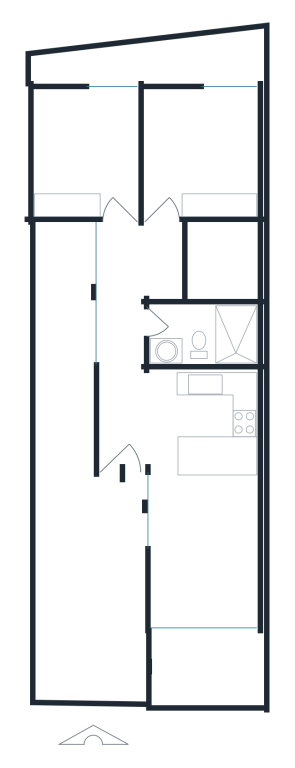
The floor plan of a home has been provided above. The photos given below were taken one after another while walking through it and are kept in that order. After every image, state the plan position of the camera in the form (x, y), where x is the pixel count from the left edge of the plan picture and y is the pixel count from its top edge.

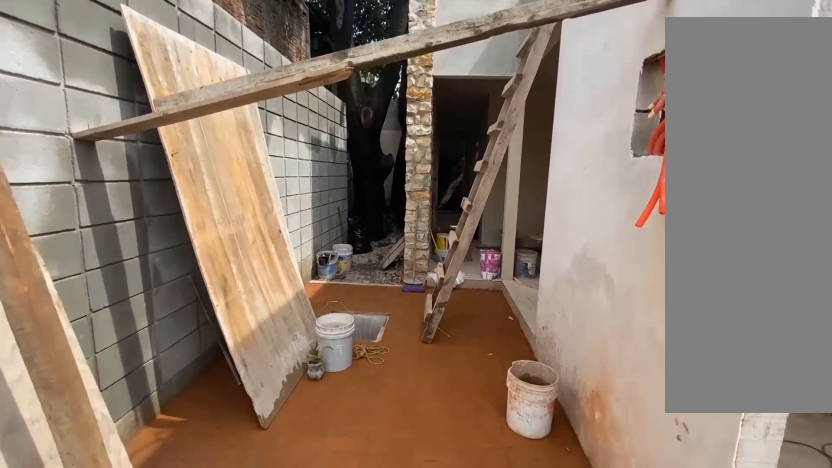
(90, 658)
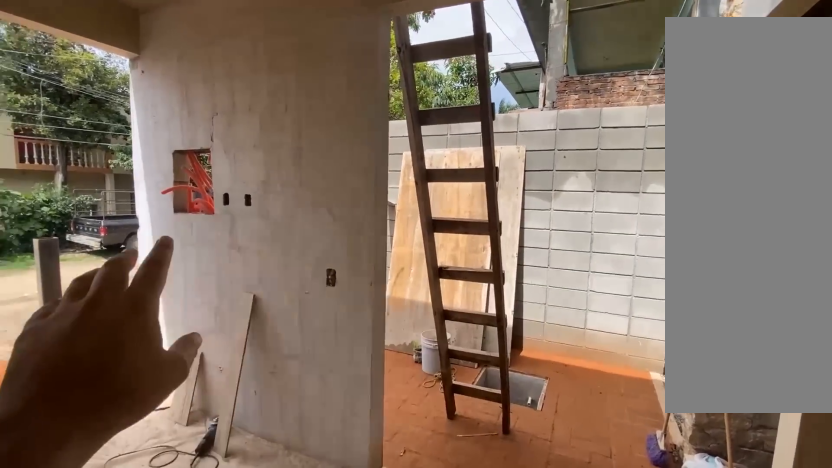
(197, 555)
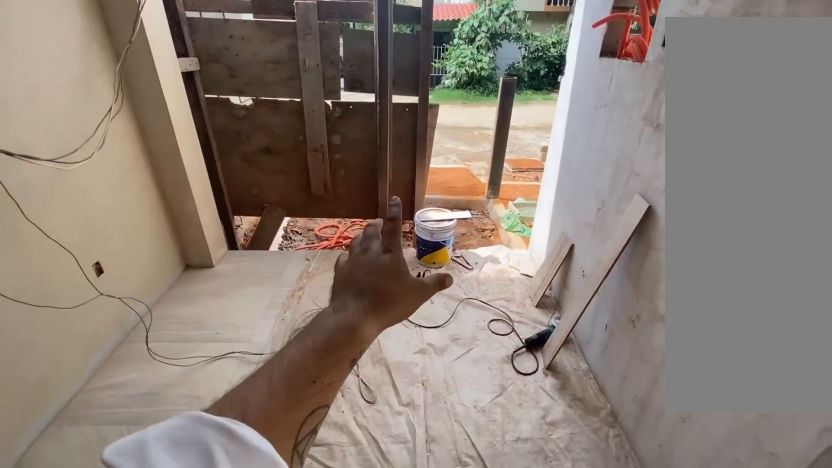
(197, 555)
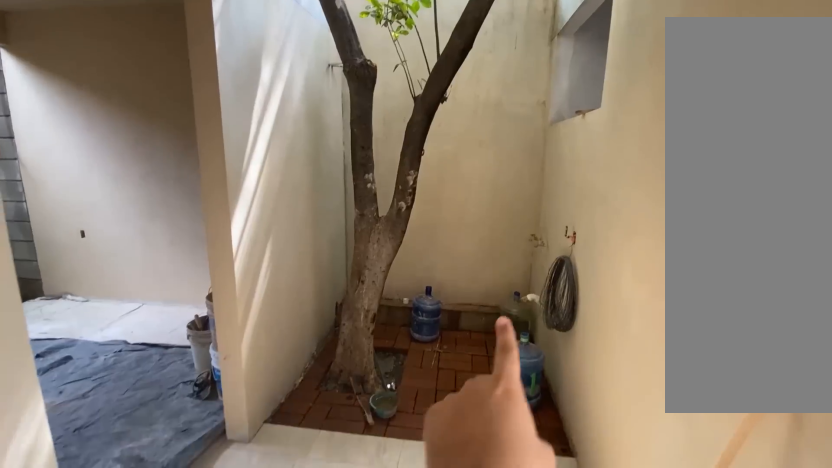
(126, 324)
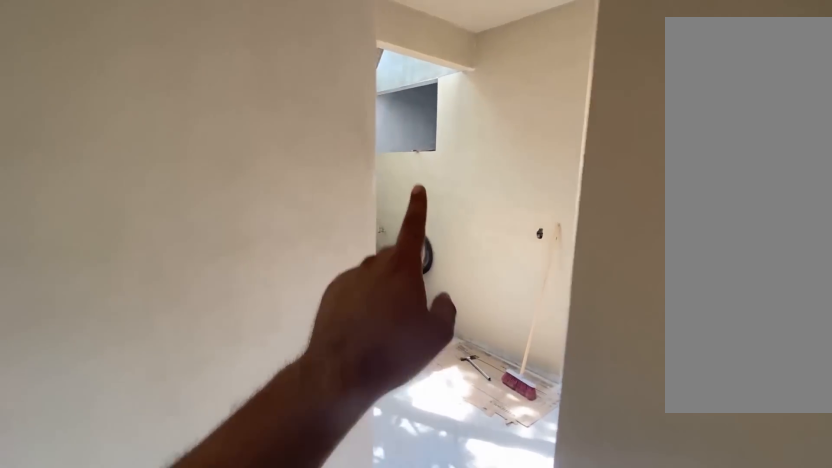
(82, 172)
